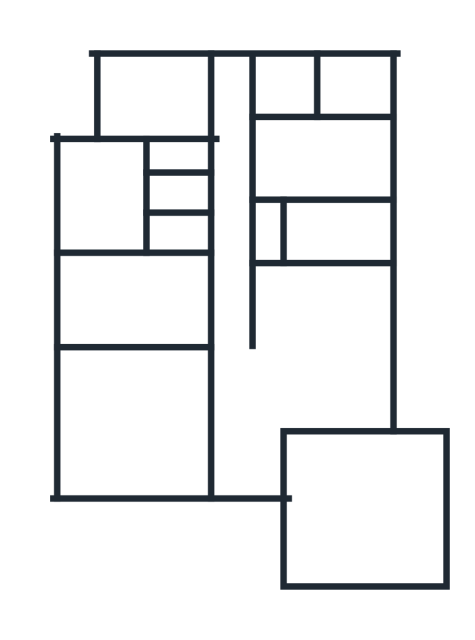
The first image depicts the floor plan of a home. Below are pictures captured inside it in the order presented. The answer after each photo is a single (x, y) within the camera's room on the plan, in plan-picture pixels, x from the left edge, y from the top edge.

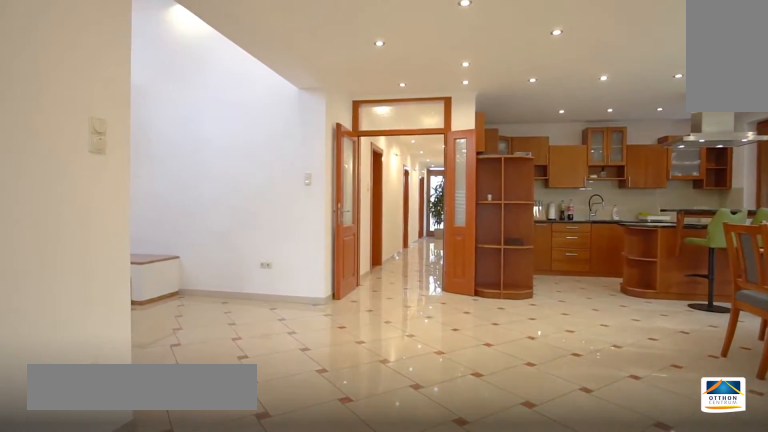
(248, 451)
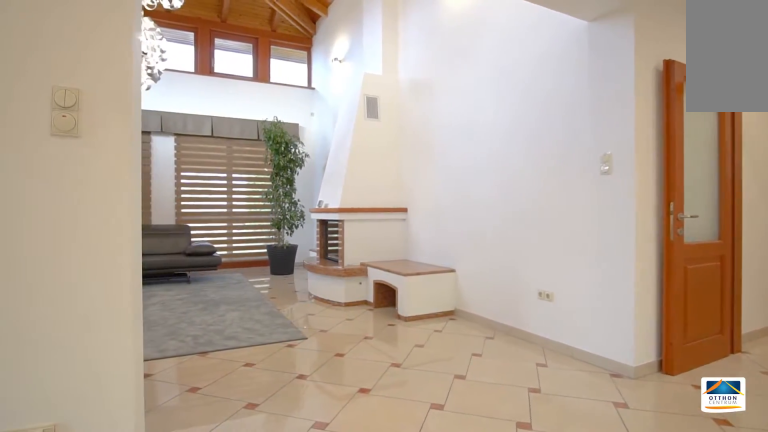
(250, 449)
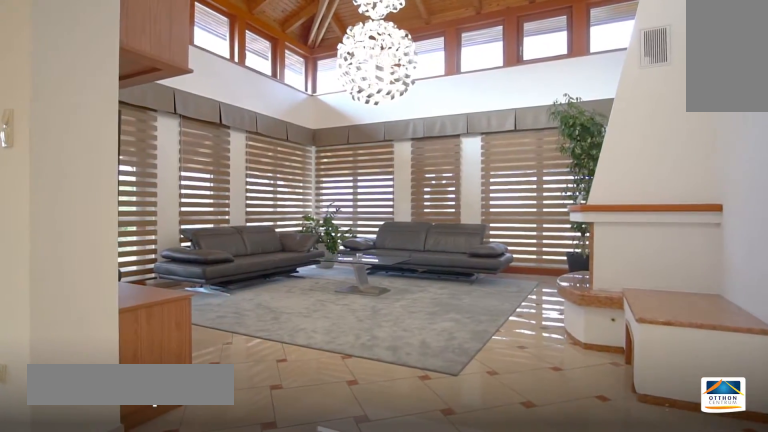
(138, 428)
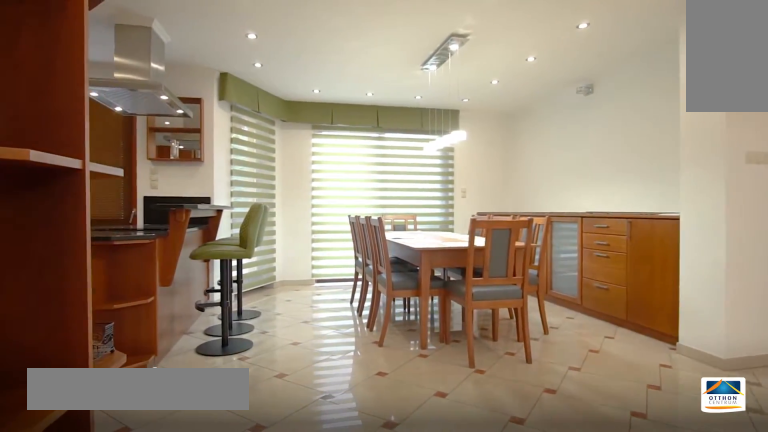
(330, 355)
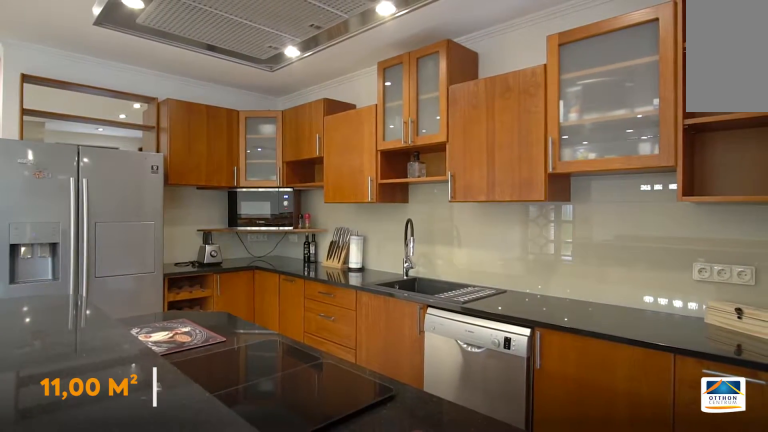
(327, 301)
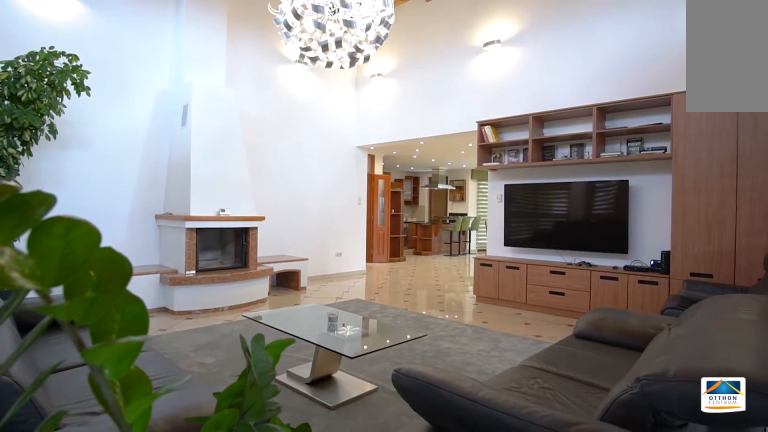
(138, 423)
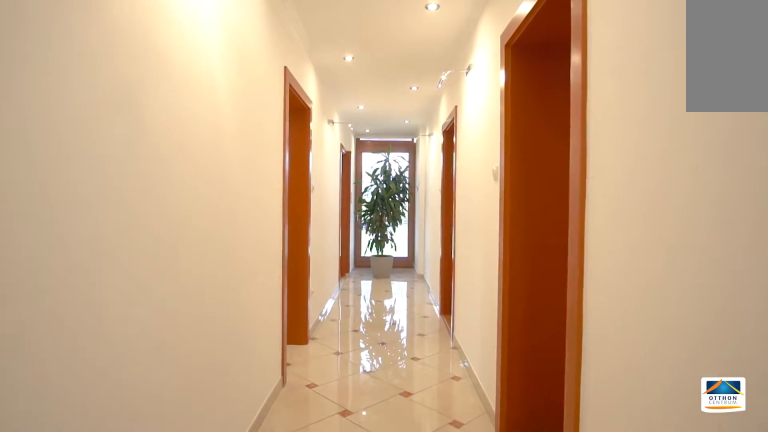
(238, 268)
